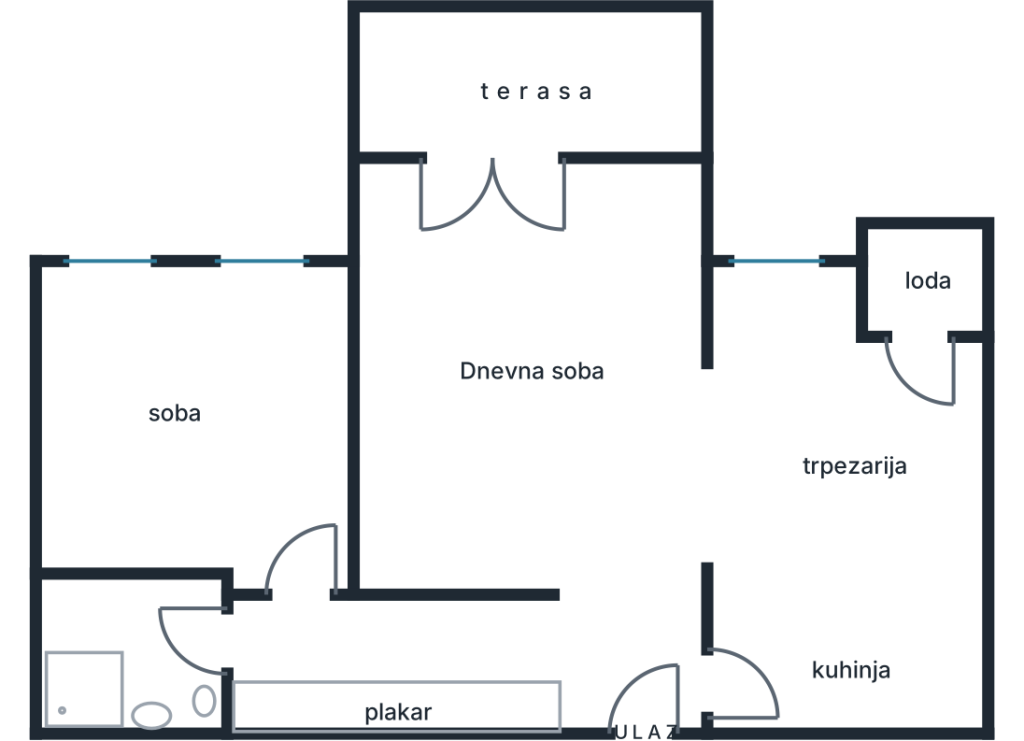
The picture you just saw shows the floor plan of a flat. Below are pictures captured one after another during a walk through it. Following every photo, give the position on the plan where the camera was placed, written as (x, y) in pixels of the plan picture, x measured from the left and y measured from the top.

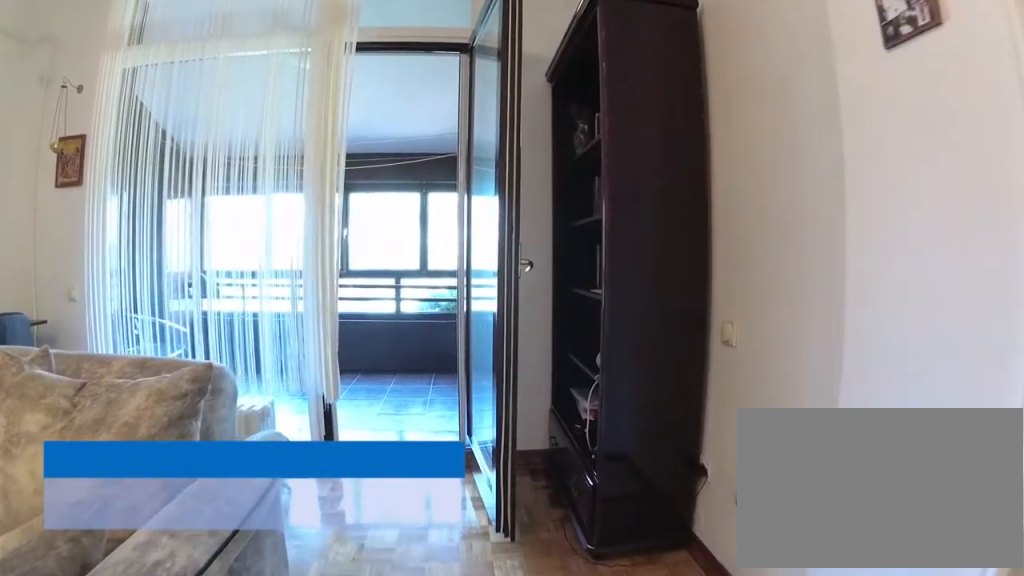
(566, 384)
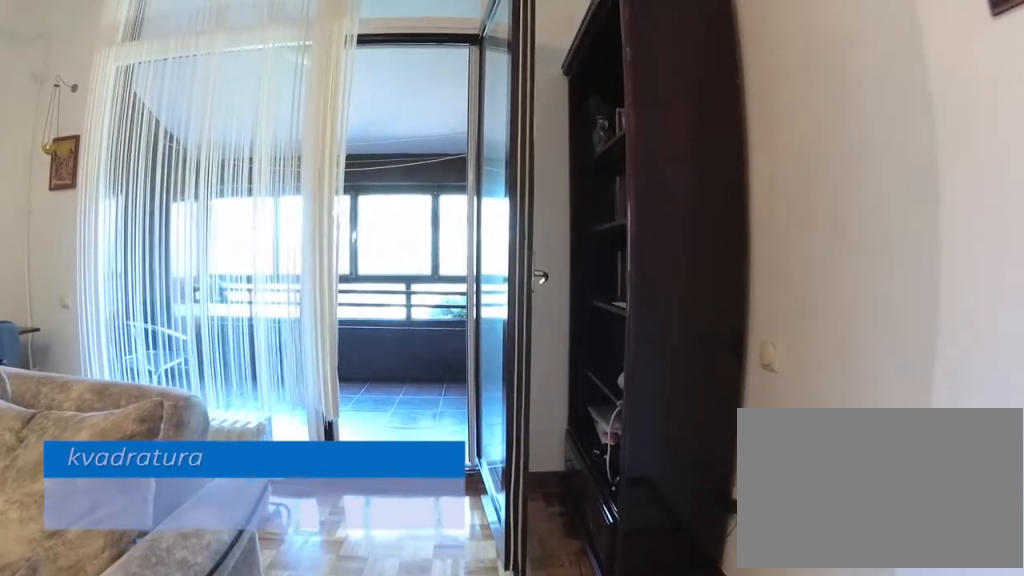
(563, 371)
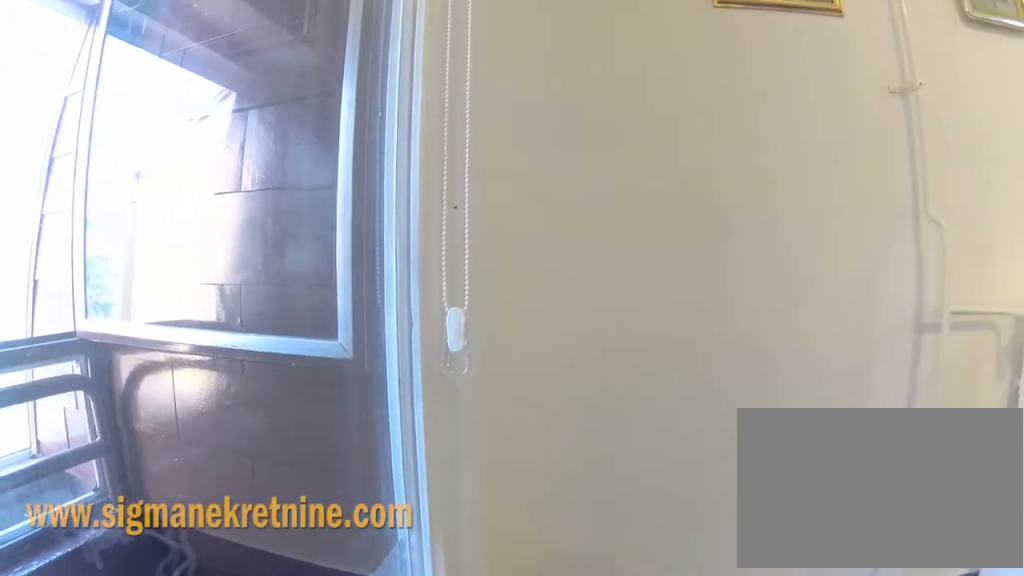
(876, 379)
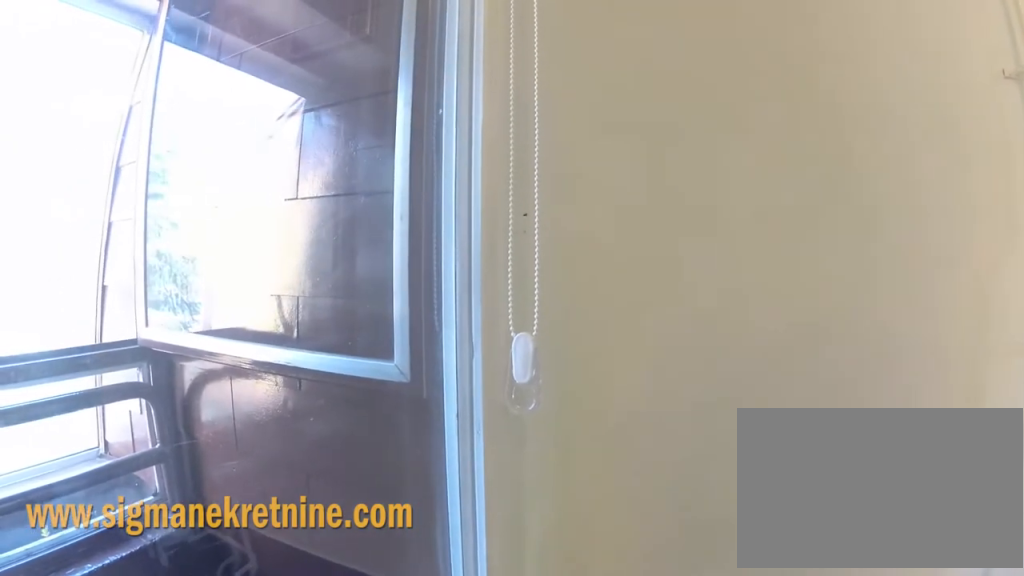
(891, 378)
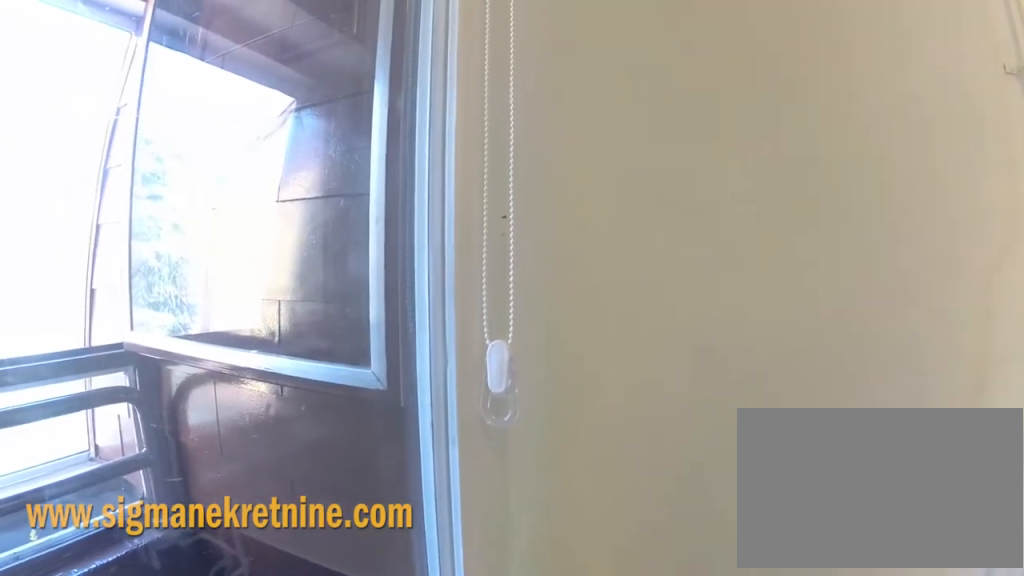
(895, 374)
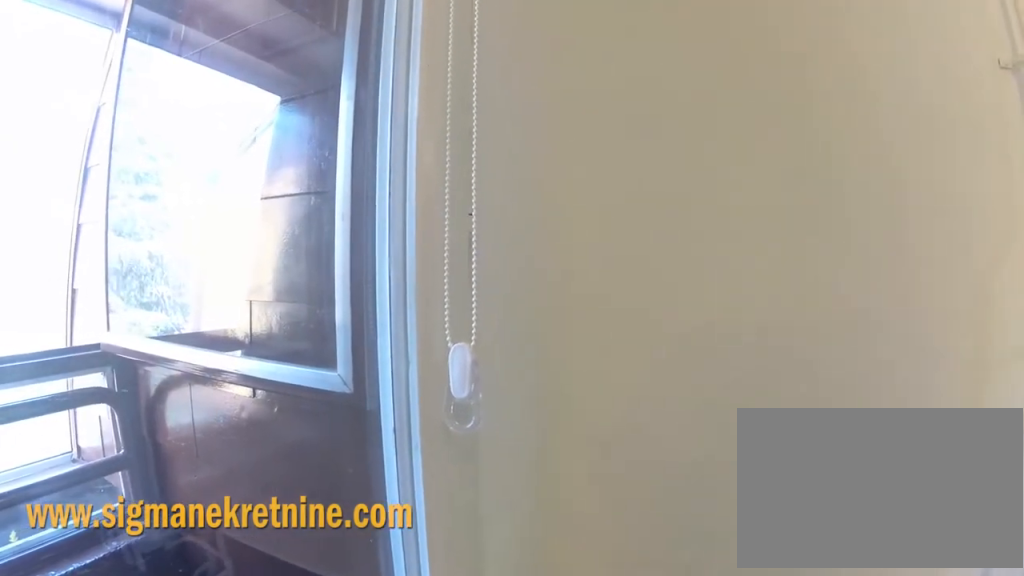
(900, 371)
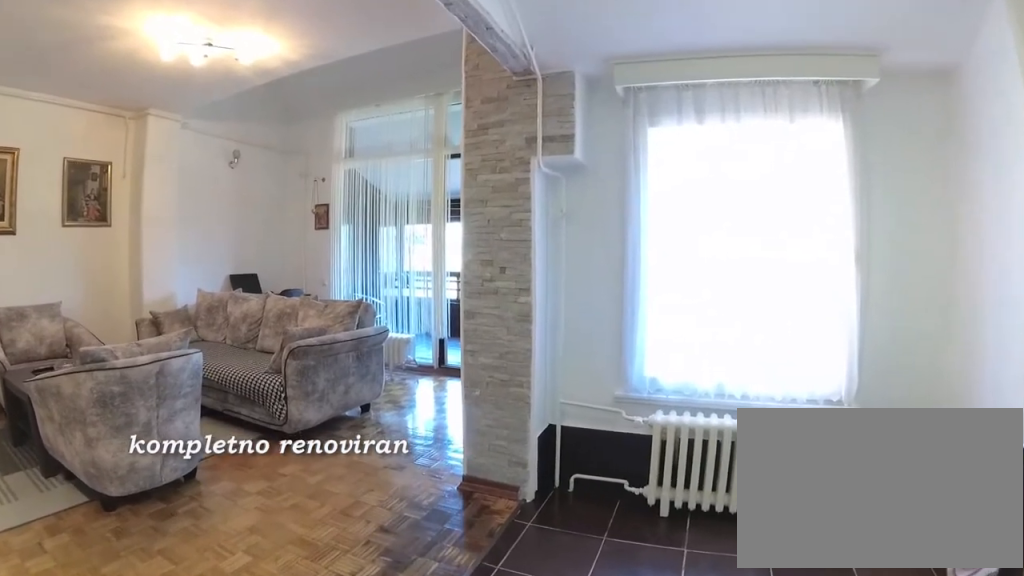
(771, 521)
